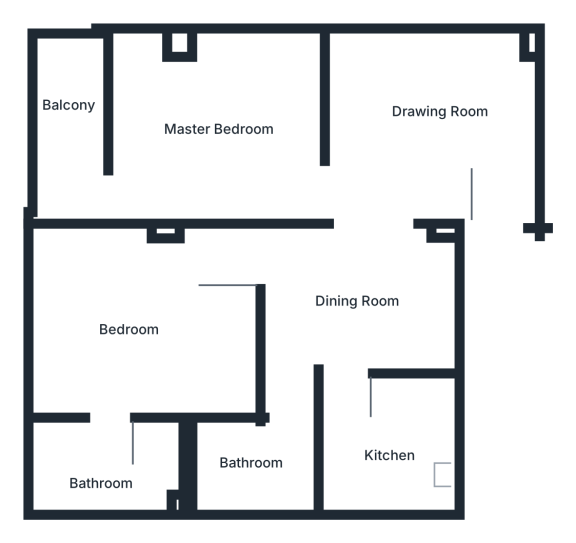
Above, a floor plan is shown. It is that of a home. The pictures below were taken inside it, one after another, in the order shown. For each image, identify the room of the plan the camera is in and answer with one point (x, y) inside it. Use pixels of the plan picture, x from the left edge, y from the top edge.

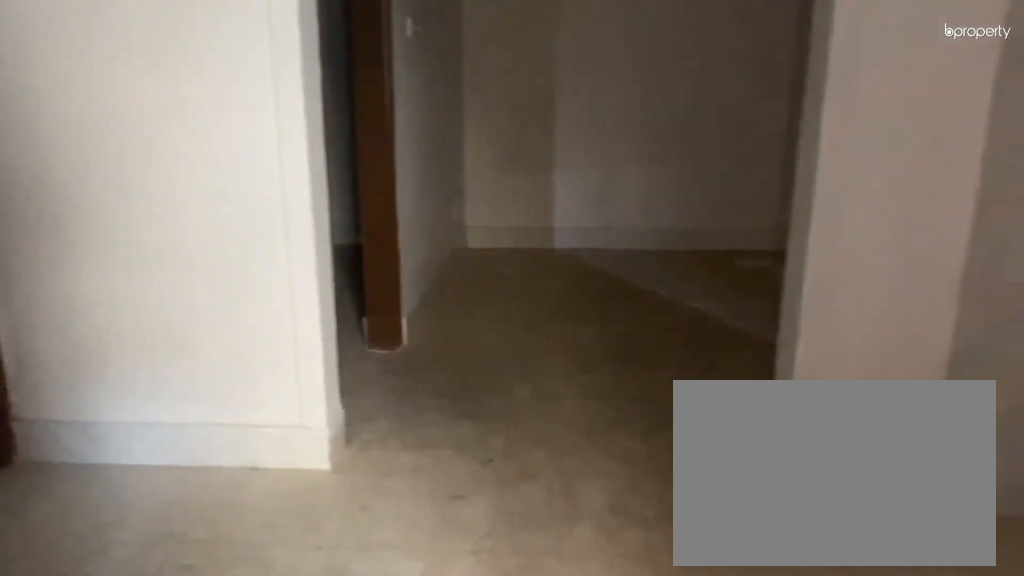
(350, 294)
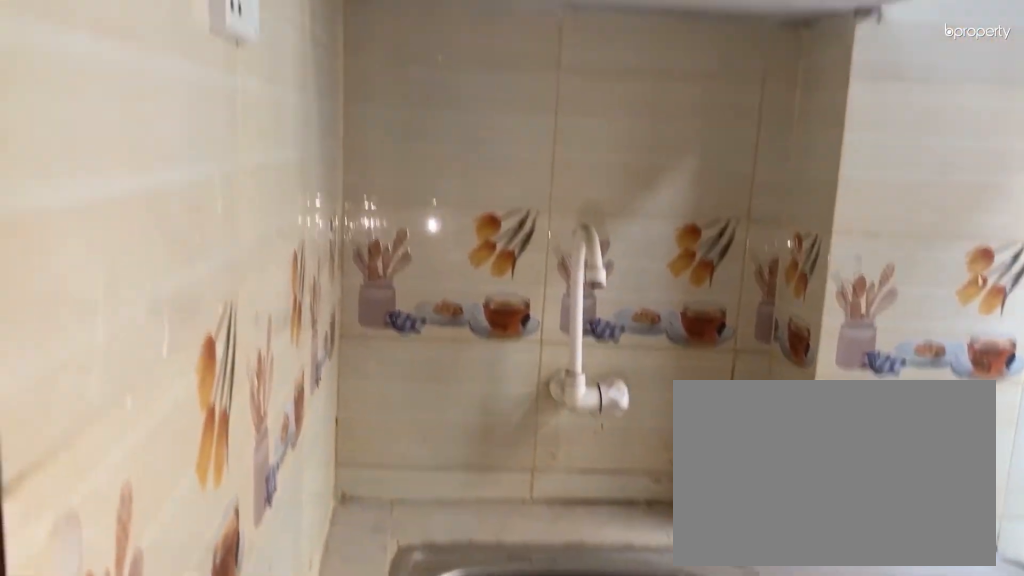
(390, 435)
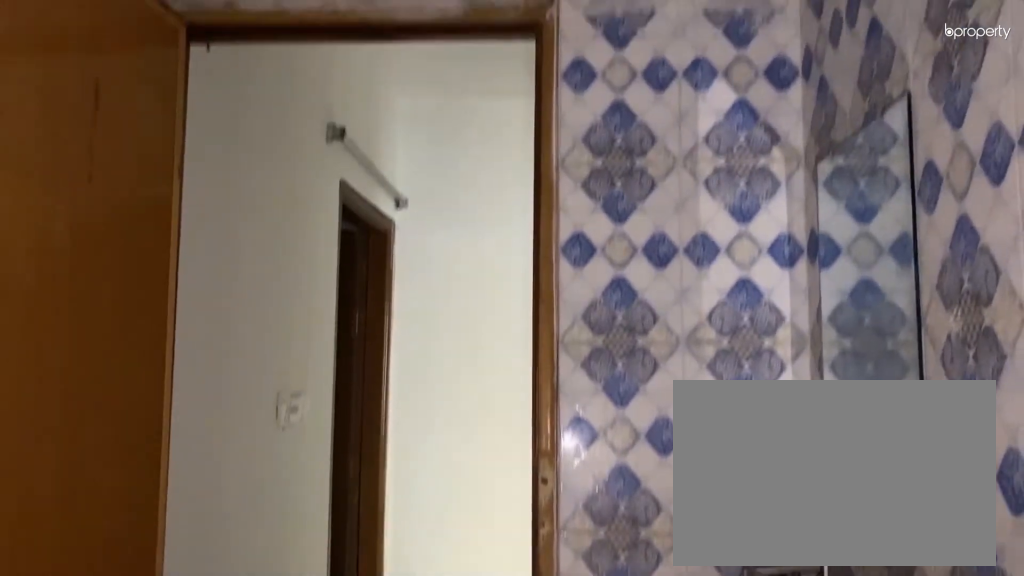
(249, 465)
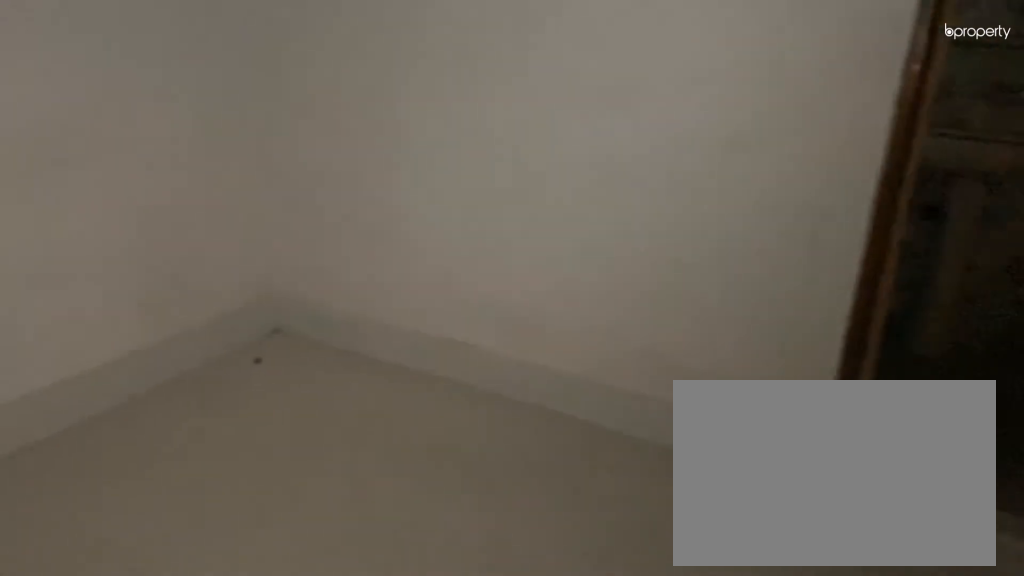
(154, 338)
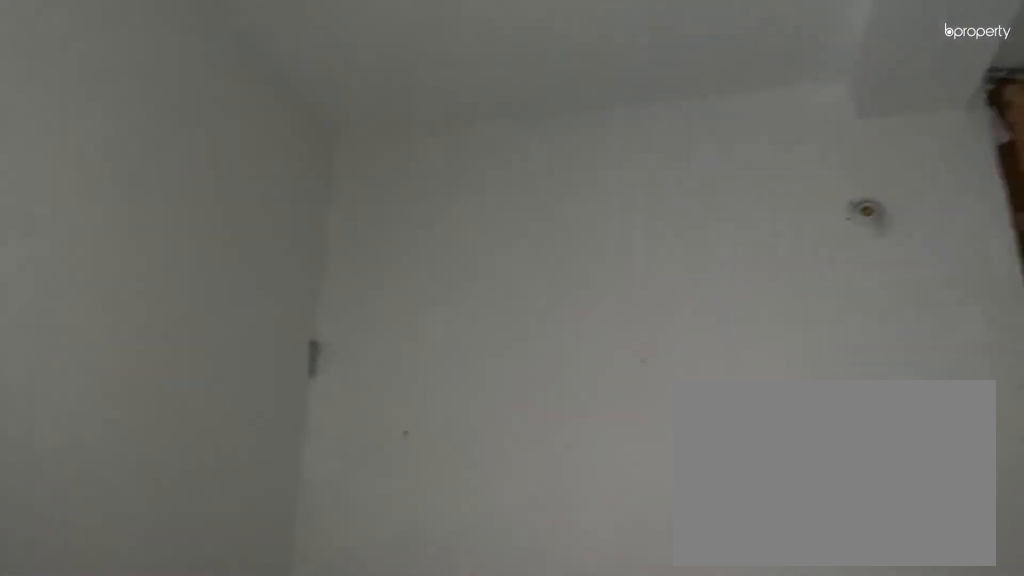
(154, 338)
